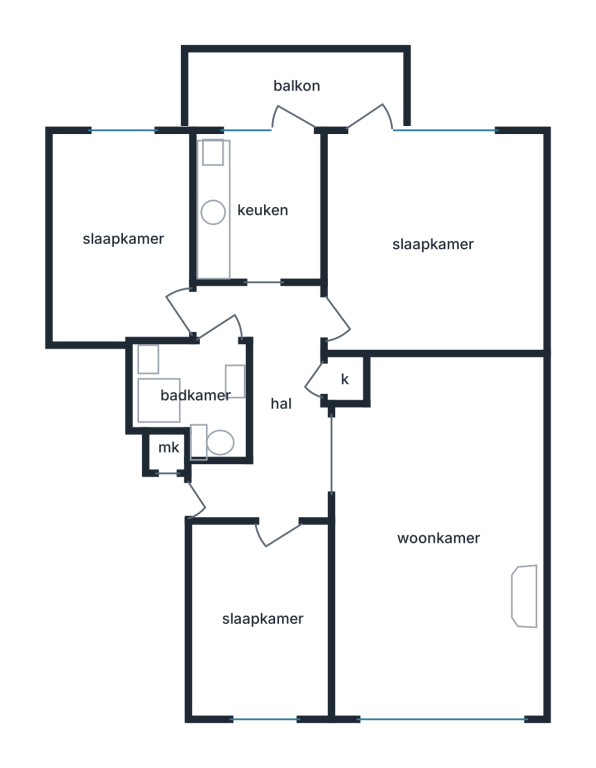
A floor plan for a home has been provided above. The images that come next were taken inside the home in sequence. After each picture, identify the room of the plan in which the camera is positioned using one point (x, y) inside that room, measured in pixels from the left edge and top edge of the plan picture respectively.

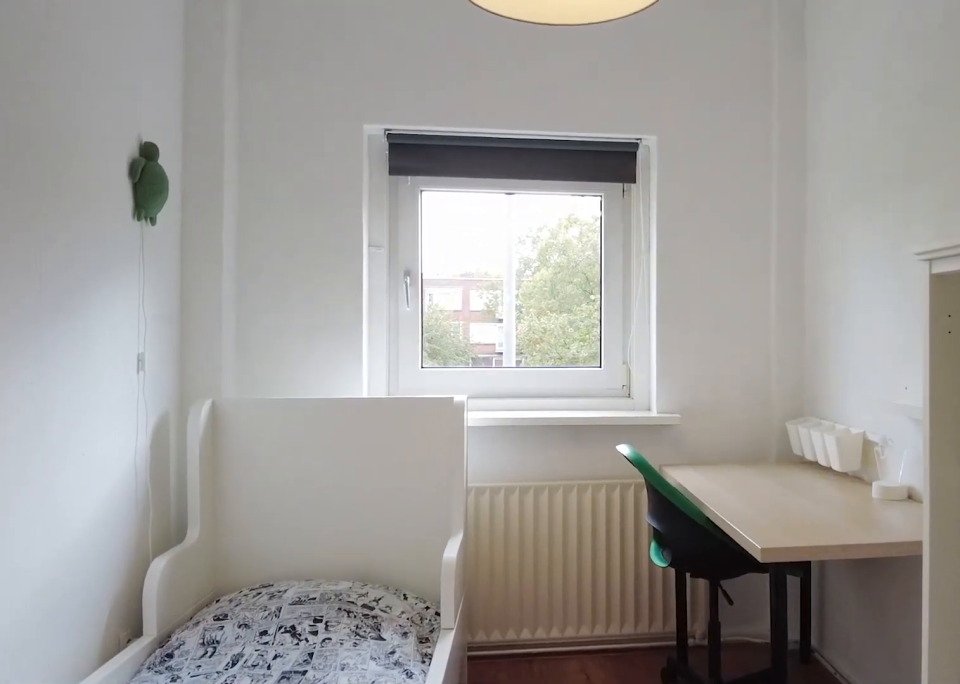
(262, 617)
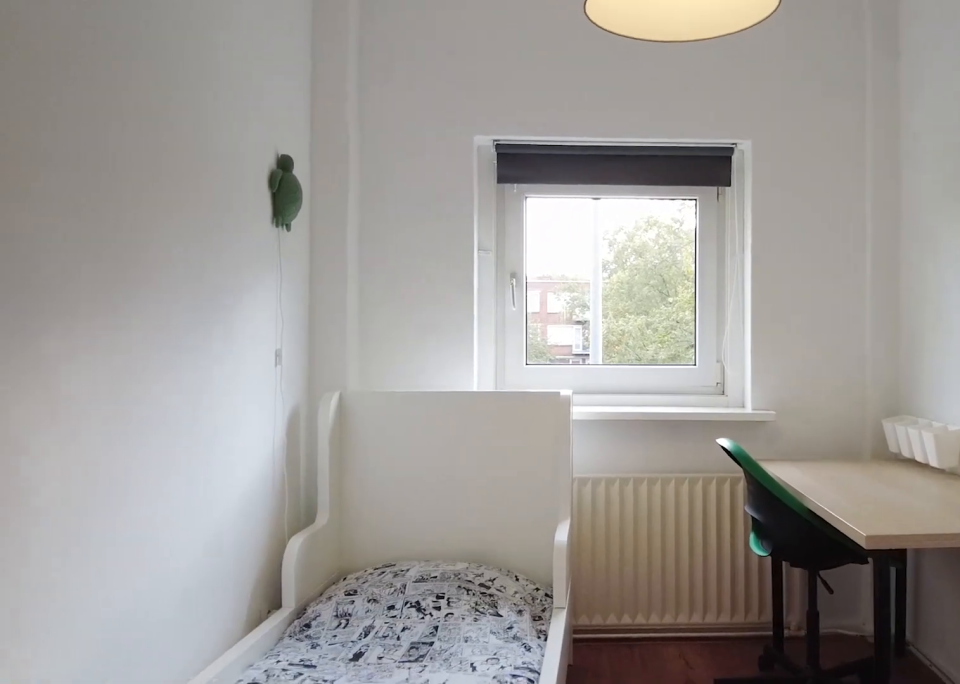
(262, 617)
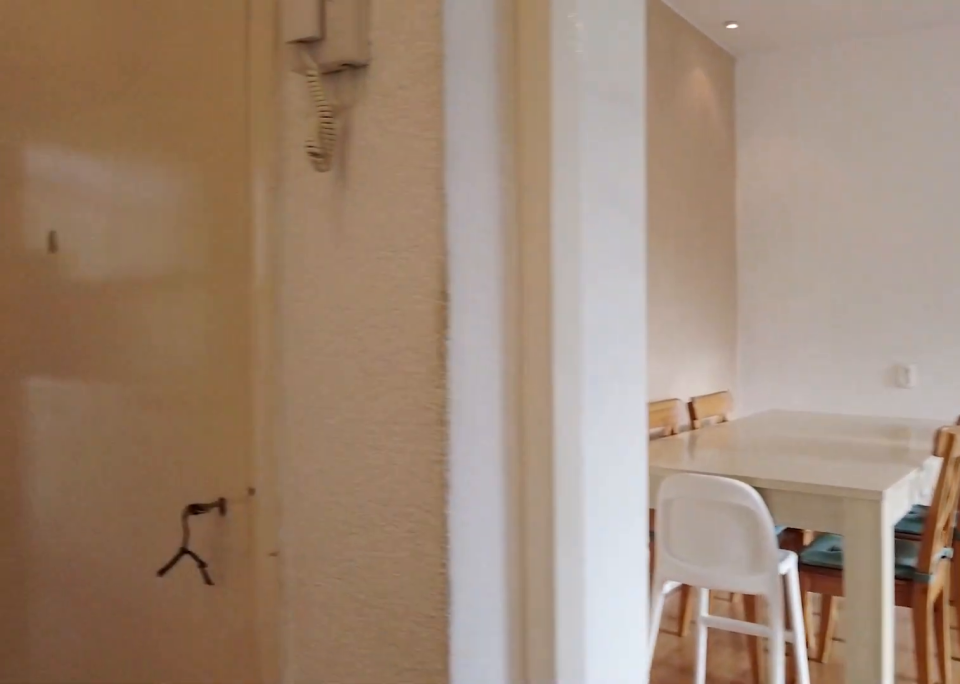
(271, 402)
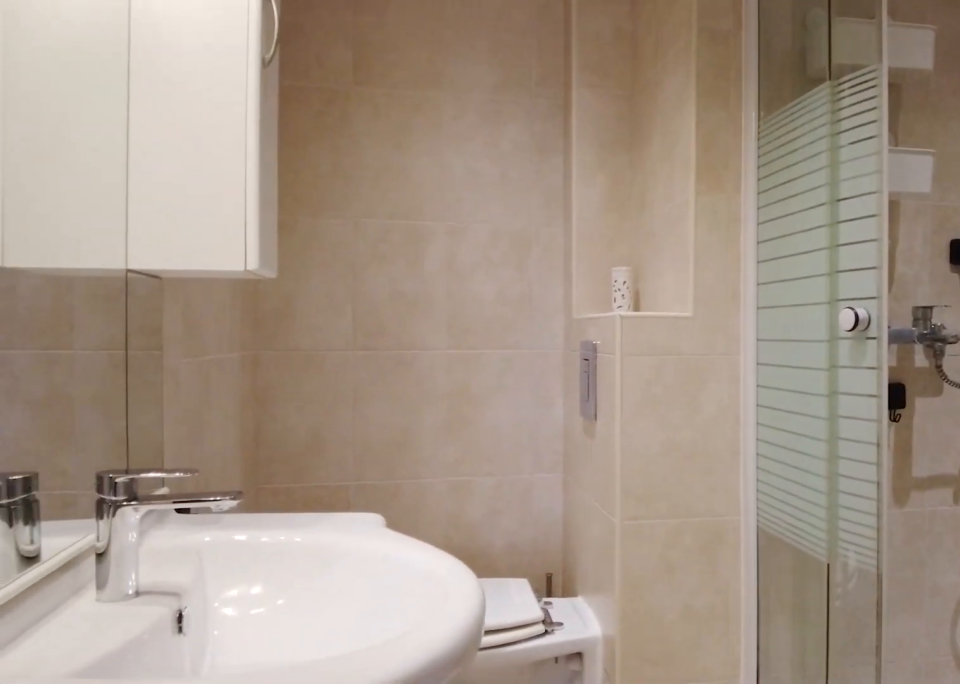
(196, 394)
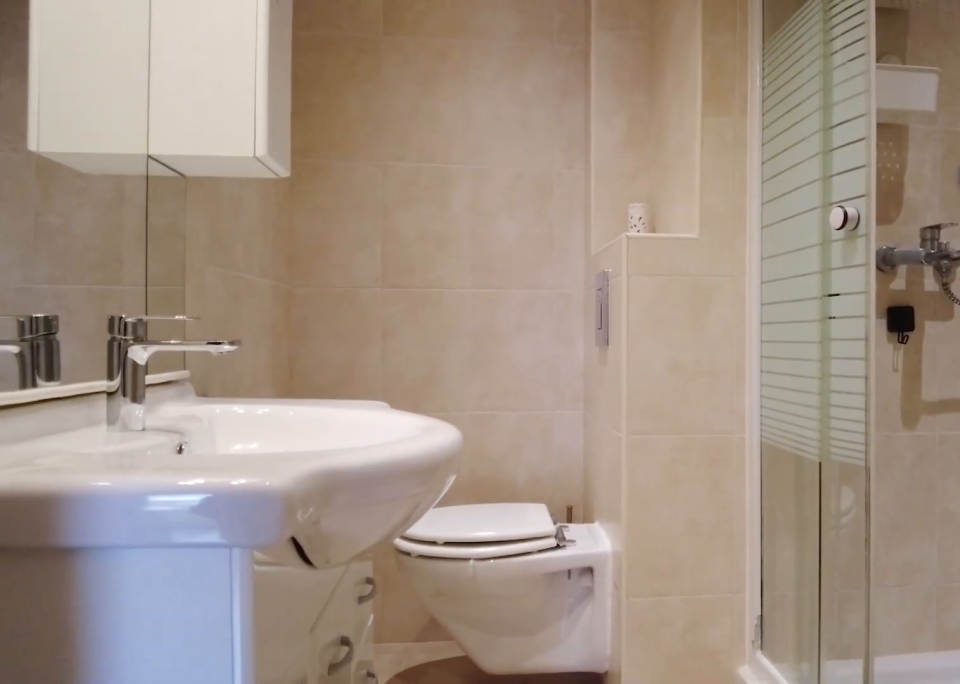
(196, 394)
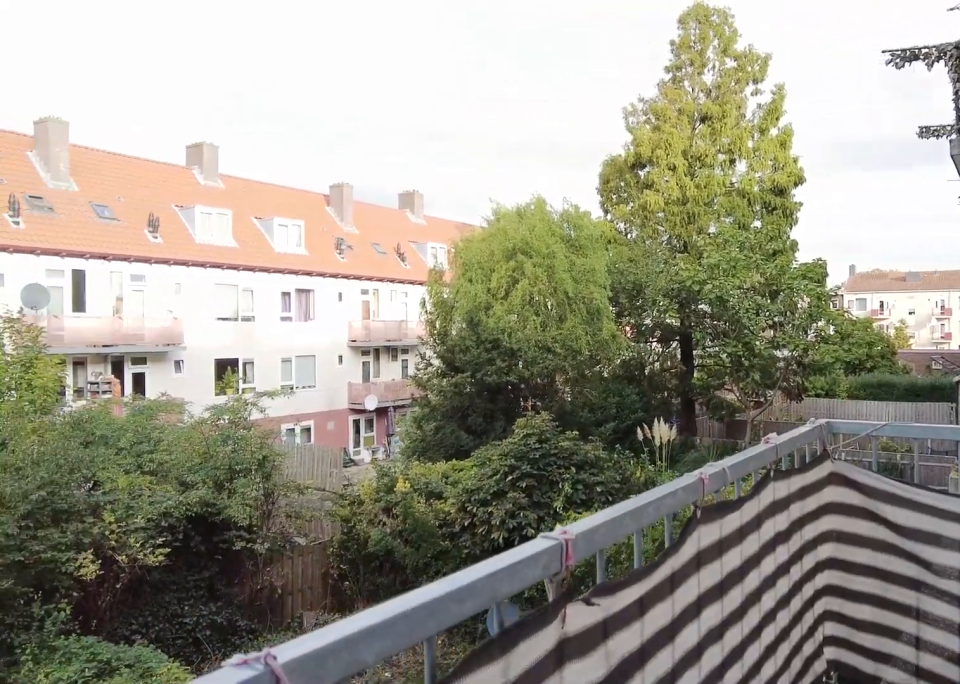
(295, 91)
